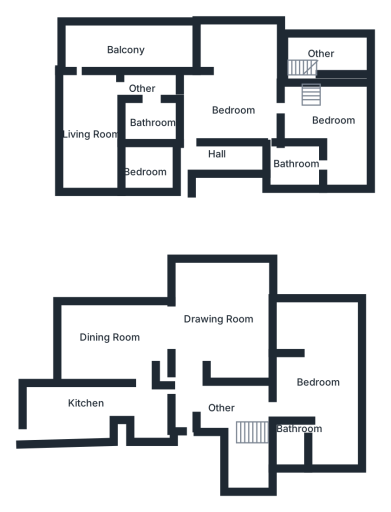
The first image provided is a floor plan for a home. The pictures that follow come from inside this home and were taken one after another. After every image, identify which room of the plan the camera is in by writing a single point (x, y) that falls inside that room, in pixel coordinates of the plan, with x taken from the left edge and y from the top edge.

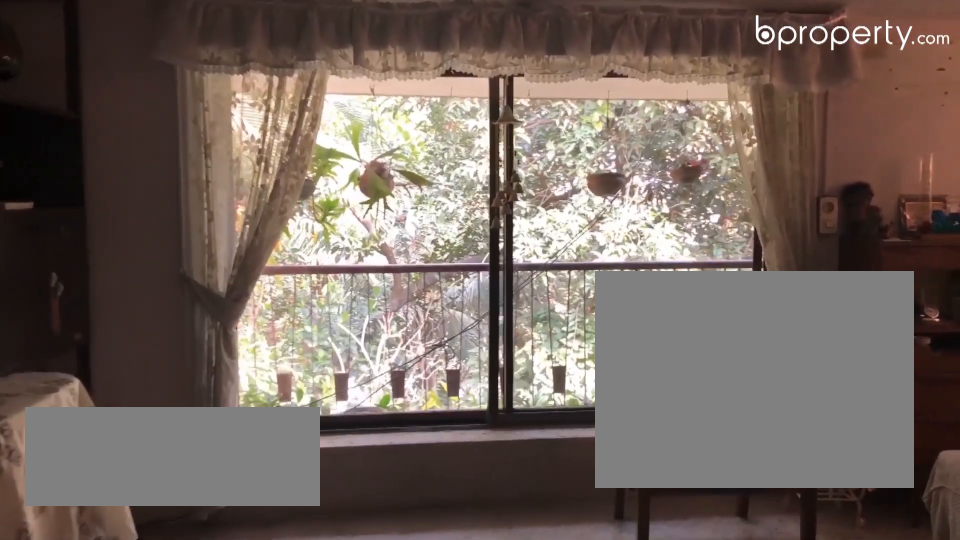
(93, 116)
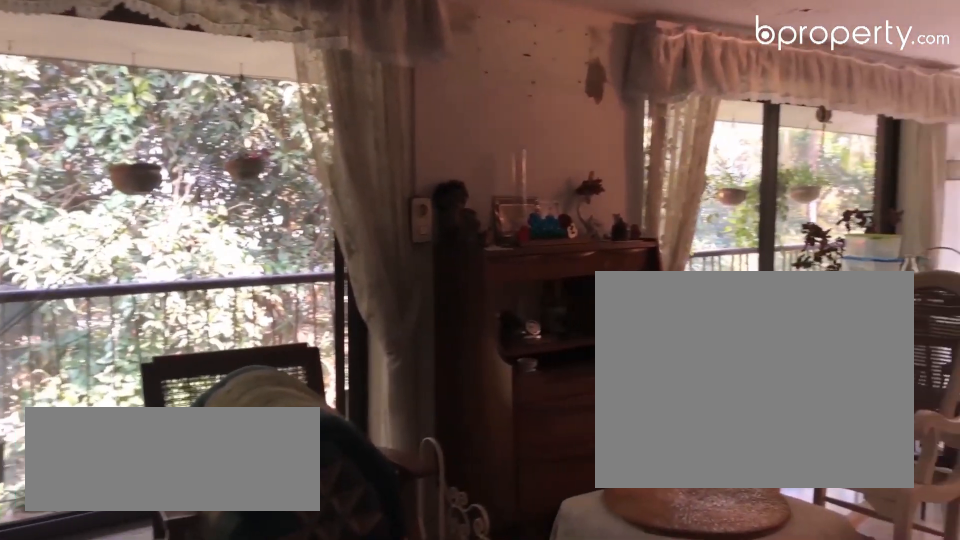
(93, 116)
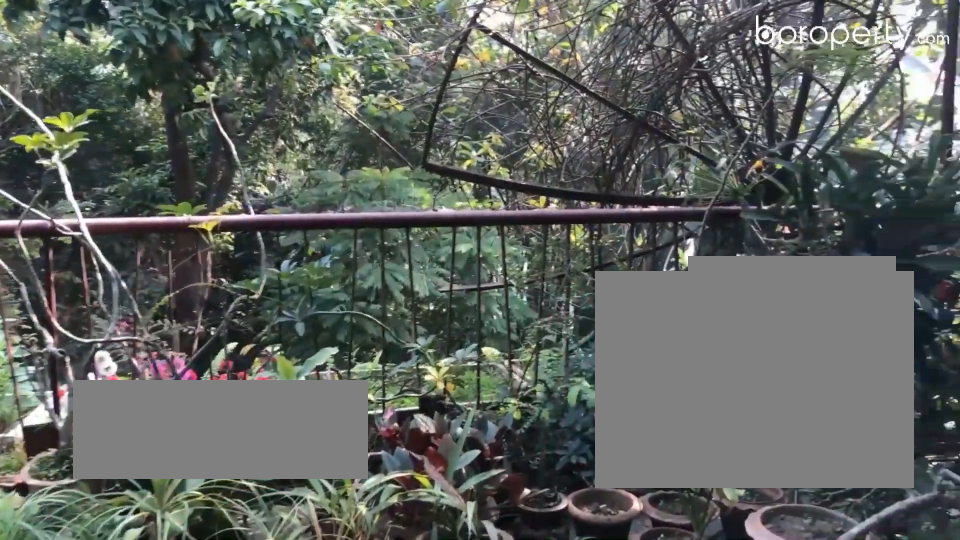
(124, 48)
